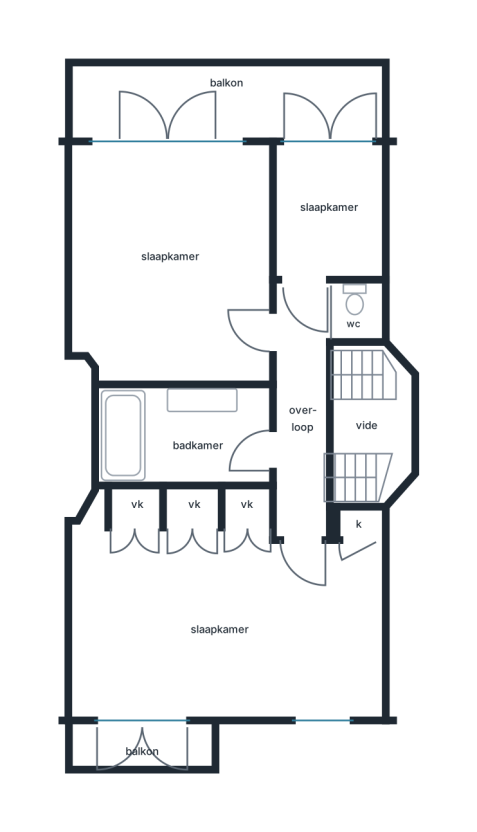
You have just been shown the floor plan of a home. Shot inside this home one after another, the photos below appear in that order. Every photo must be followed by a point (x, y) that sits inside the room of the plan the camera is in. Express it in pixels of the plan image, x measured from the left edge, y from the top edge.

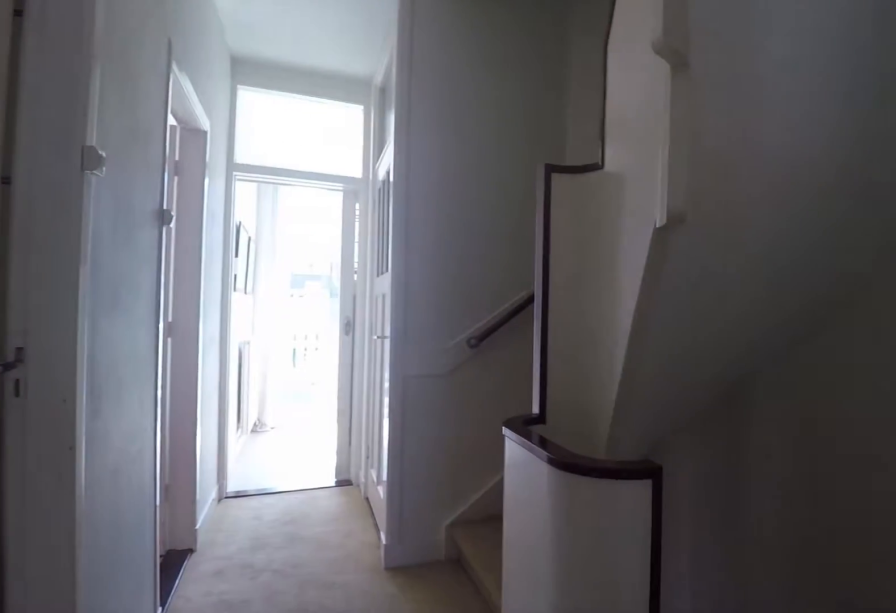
(319, 421)
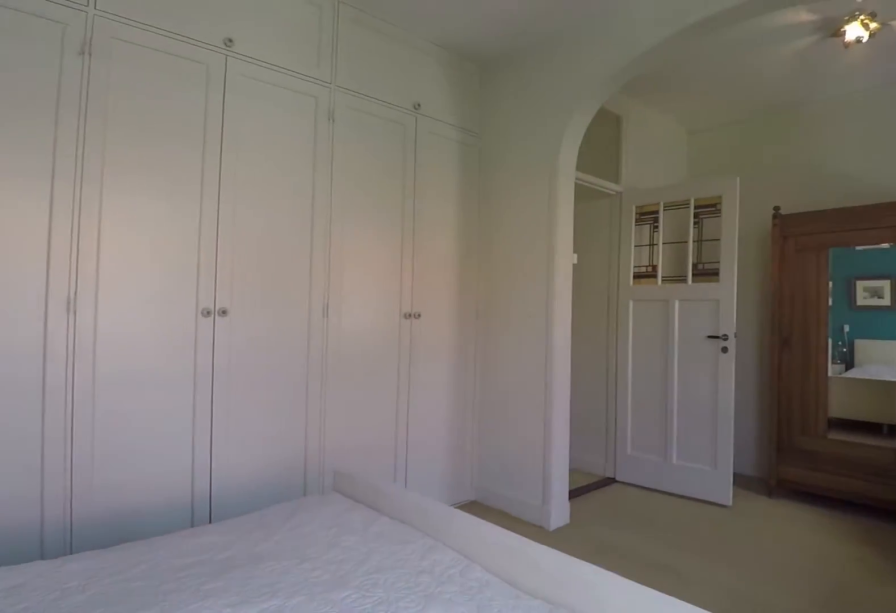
(339, 631)
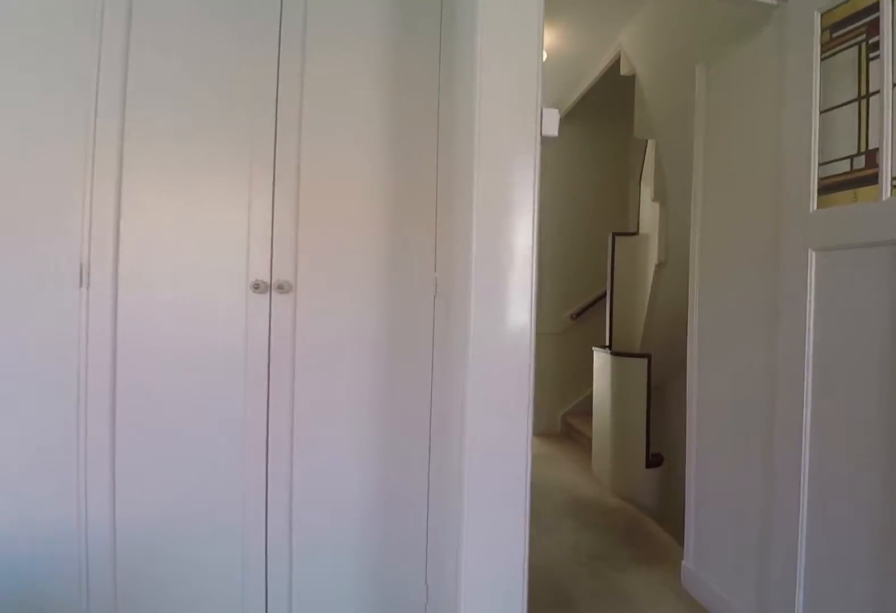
(339, 631)
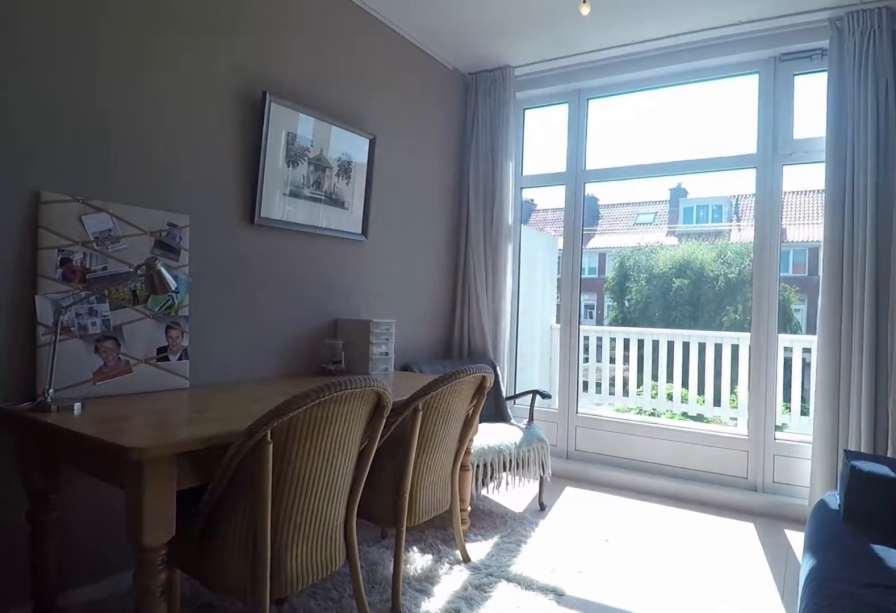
(173, 263)
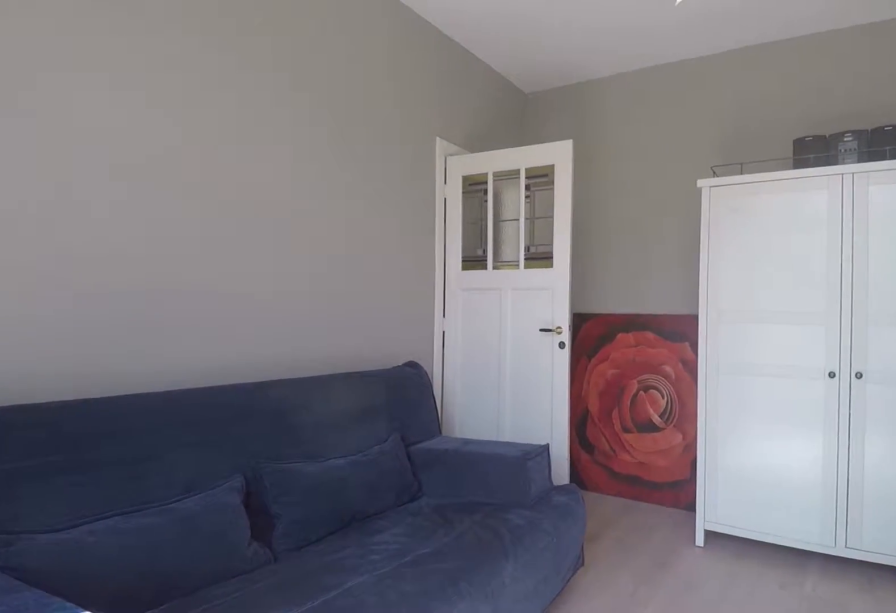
(173, 263)
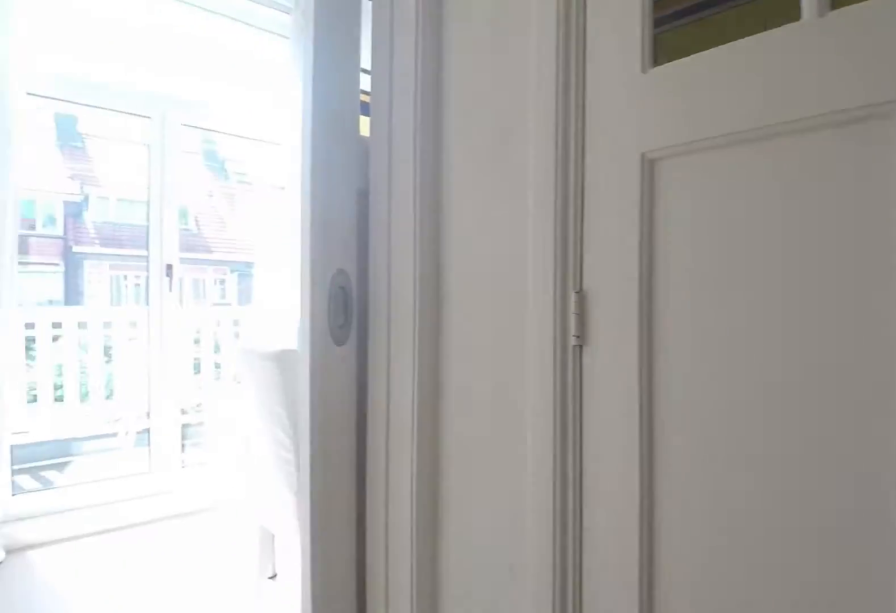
(325, 427)
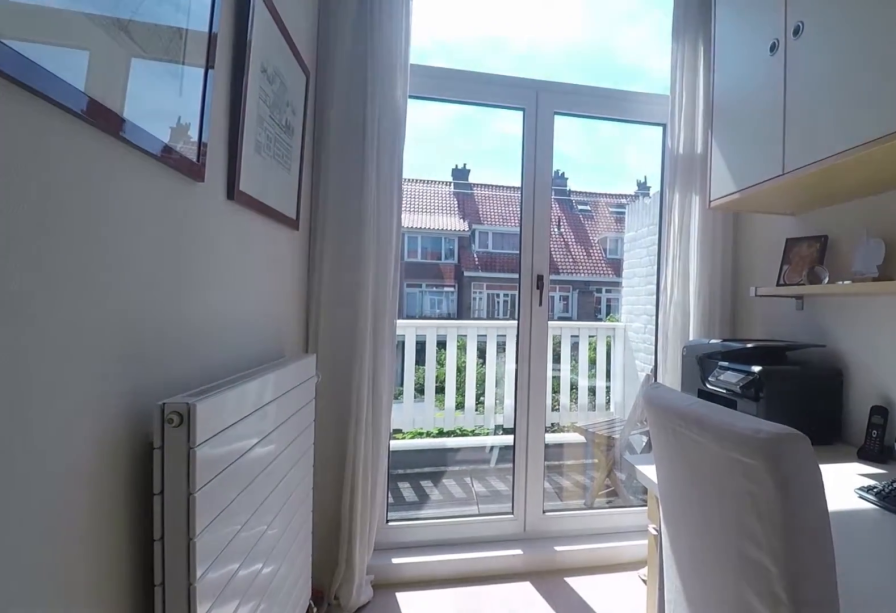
(328, 212)
